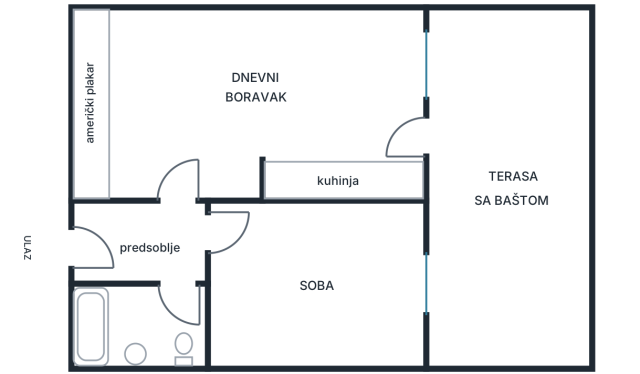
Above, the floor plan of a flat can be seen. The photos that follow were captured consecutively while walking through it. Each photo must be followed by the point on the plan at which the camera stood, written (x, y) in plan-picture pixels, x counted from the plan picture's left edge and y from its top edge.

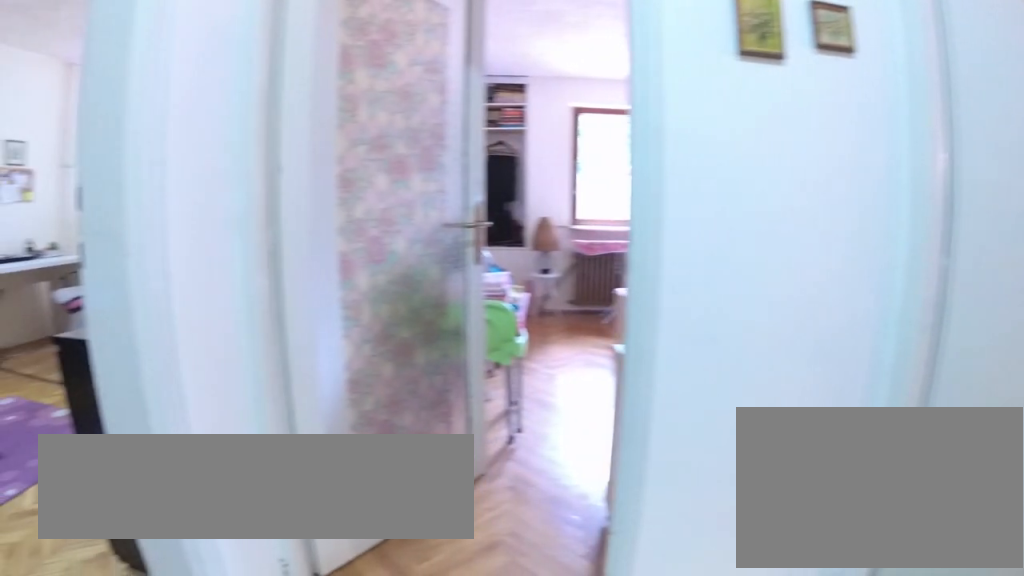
(150, 247)
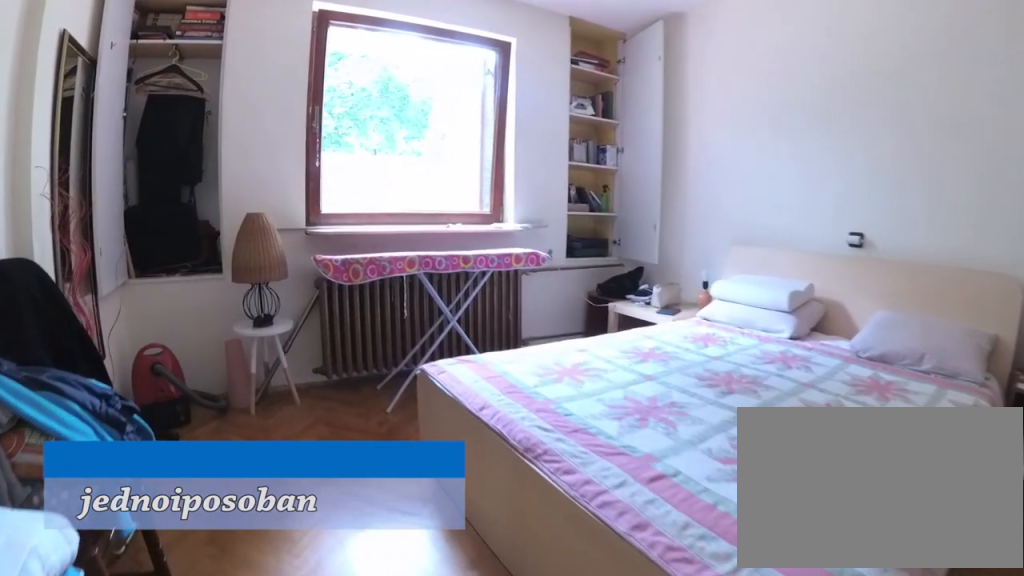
(254, 256)
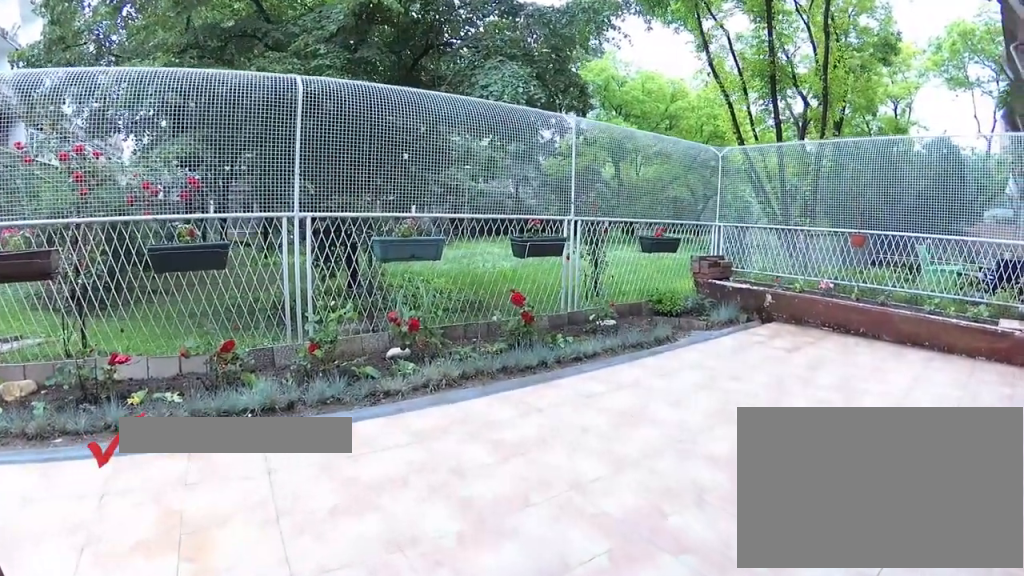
(416, 127)
